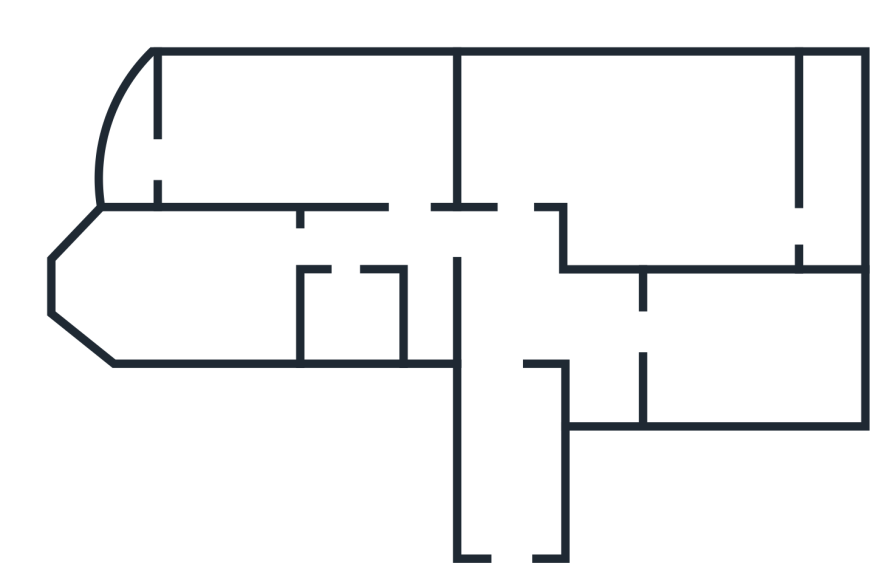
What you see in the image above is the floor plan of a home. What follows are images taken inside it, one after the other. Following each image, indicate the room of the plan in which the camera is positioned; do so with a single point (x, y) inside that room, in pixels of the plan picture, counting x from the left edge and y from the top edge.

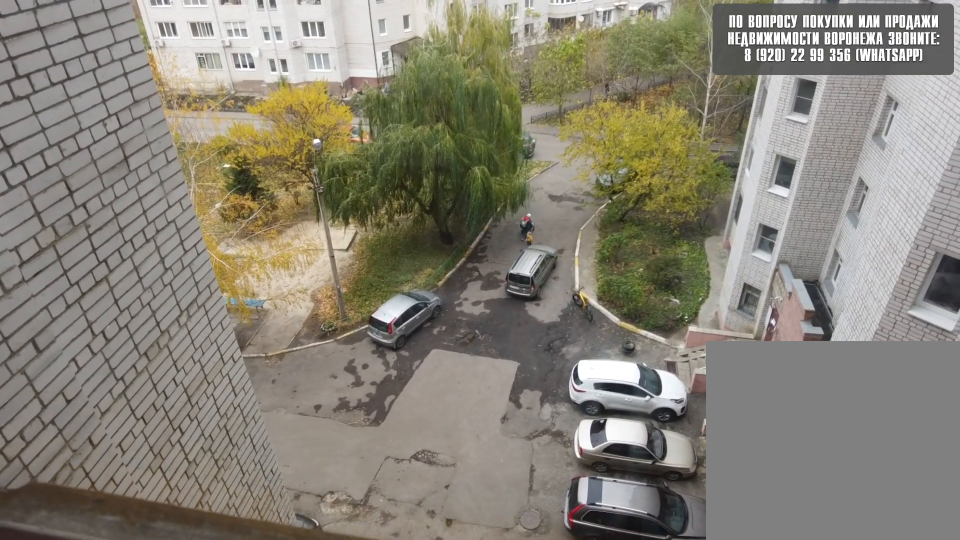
(850, 218)
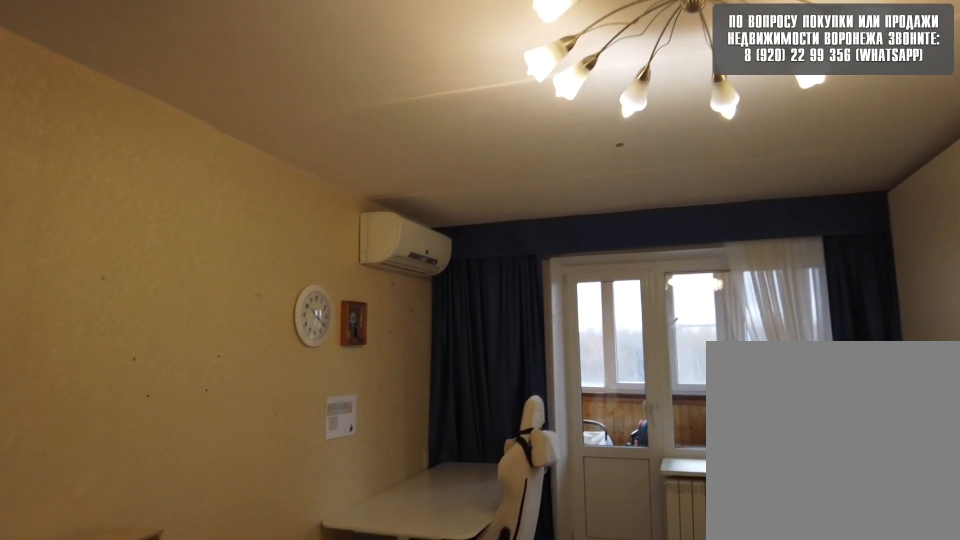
(368, 141)
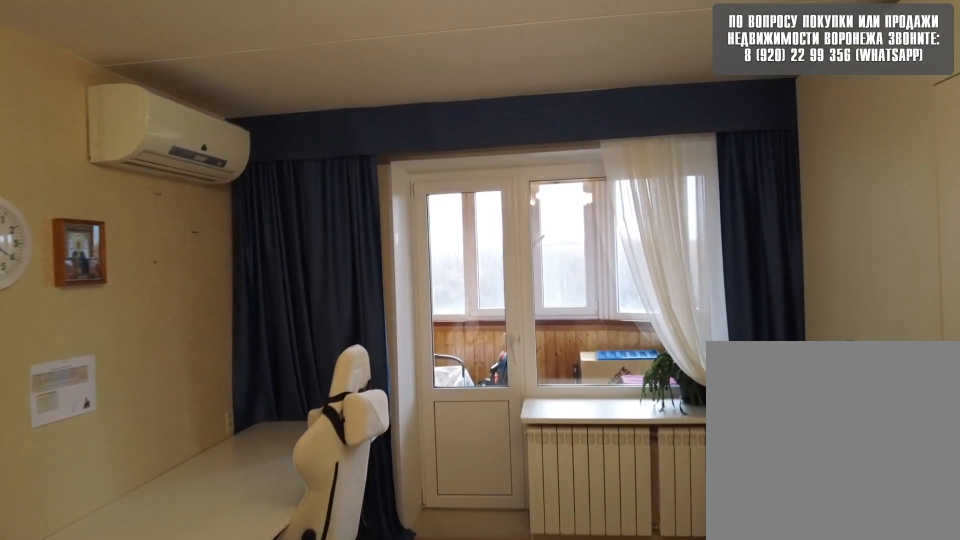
(368, 141)
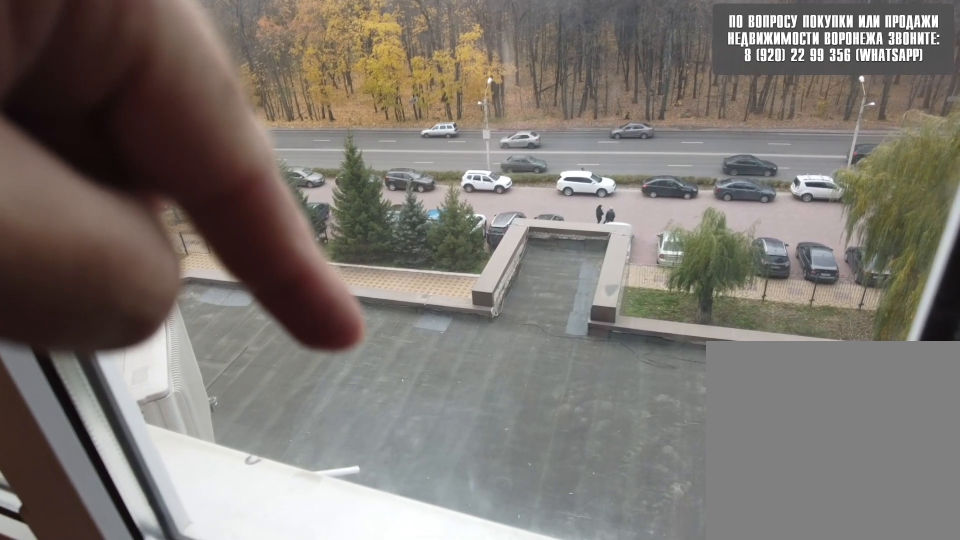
(139, 149)
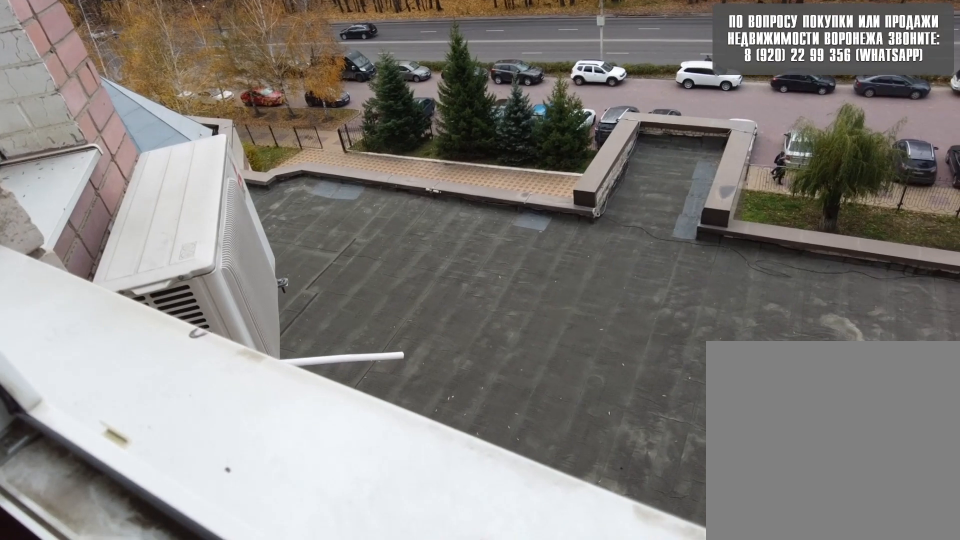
(139, 149)
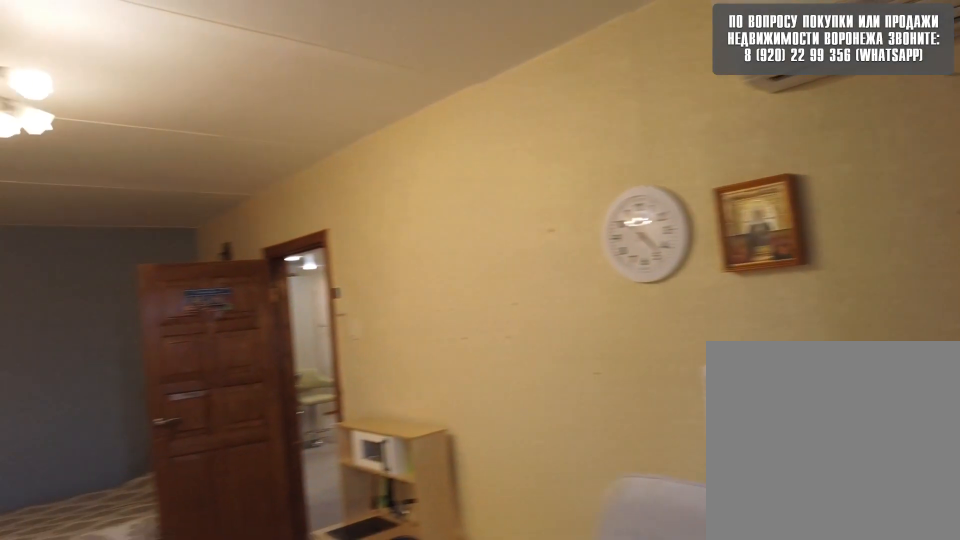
(208, 156)
